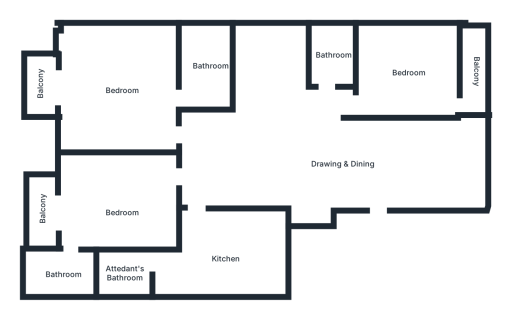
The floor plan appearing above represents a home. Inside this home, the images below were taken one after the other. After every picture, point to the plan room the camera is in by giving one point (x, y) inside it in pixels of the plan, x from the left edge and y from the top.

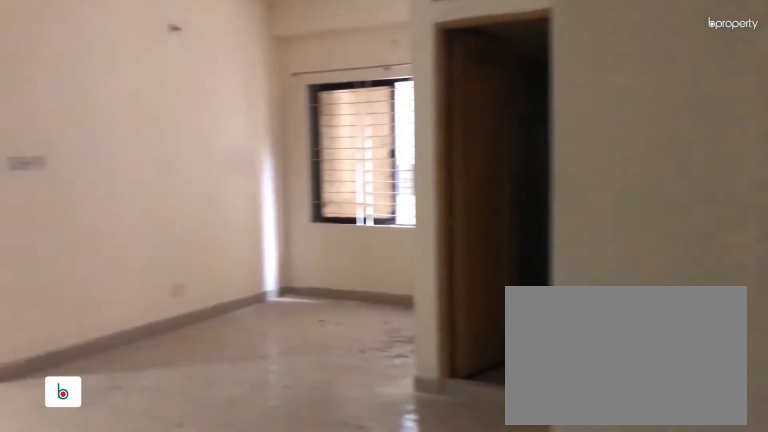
(355, 181)
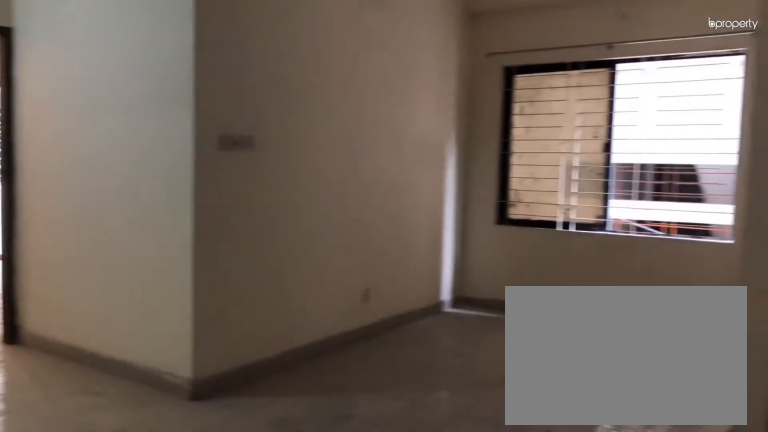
(270, 152)
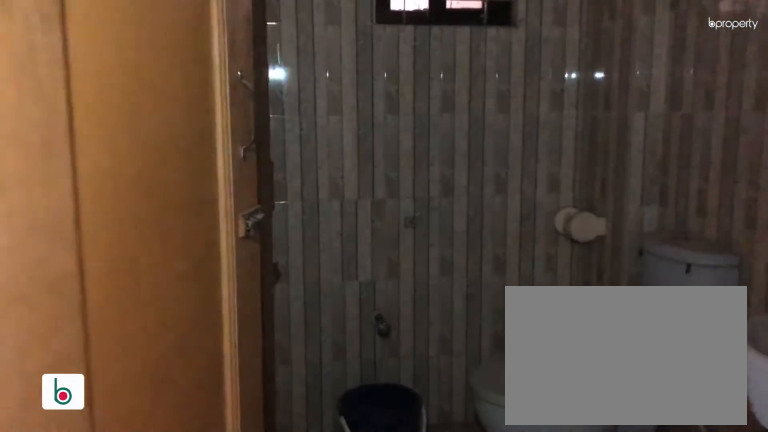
(333, 56)
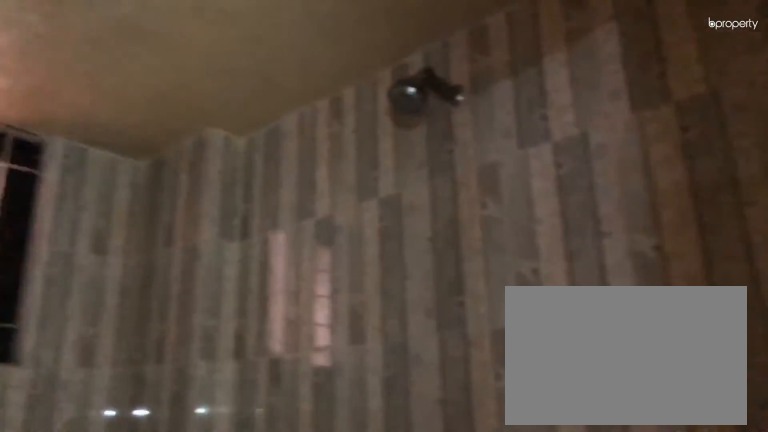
(333, 56)
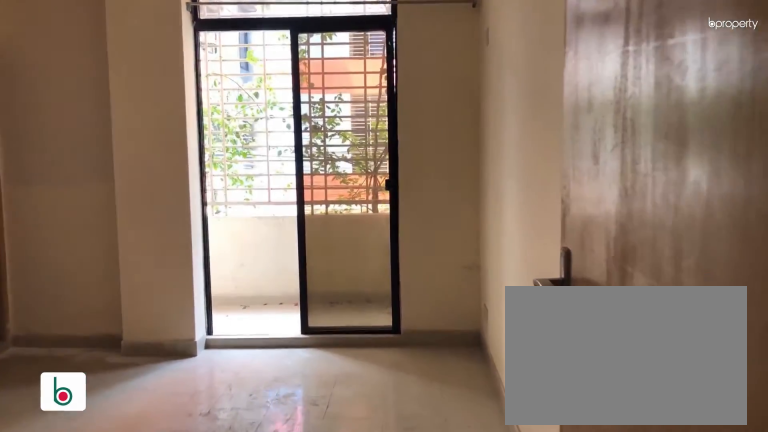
(122, 213)
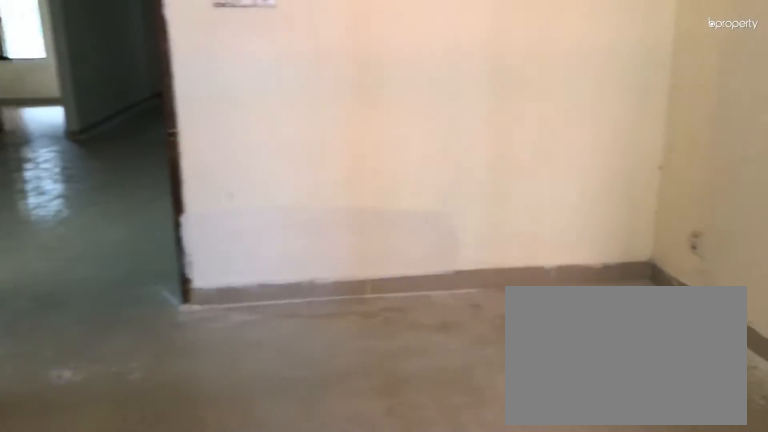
(122, 213)
